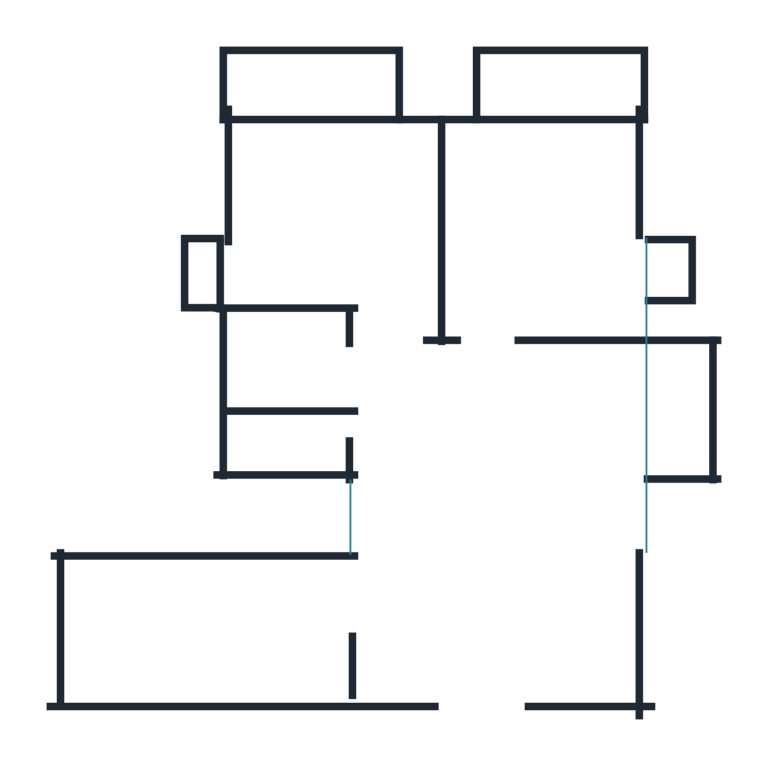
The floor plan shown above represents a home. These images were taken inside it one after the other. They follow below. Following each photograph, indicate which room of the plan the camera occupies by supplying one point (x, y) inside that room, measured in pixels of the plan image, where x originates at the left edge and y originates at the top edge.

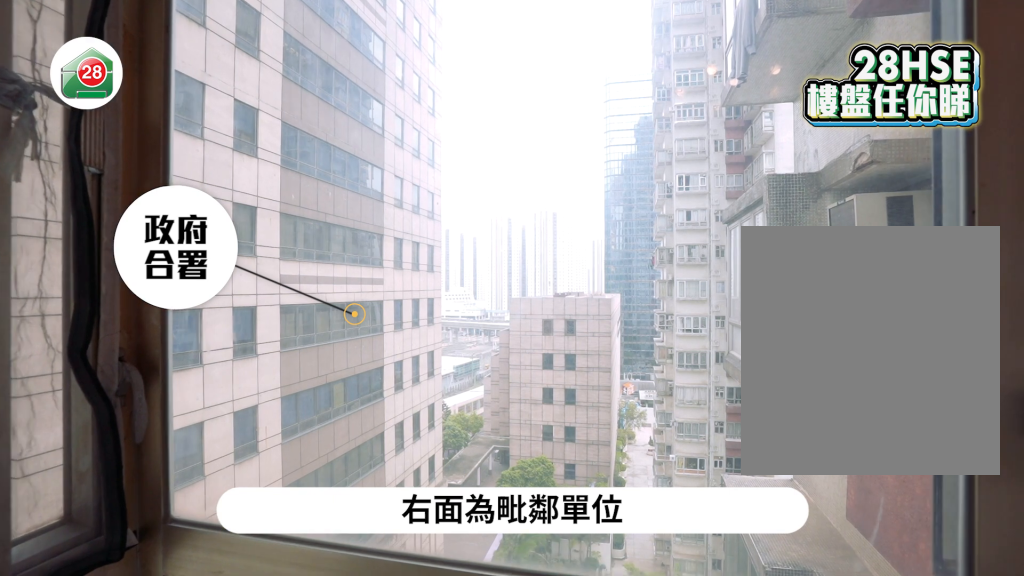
(499, 537)
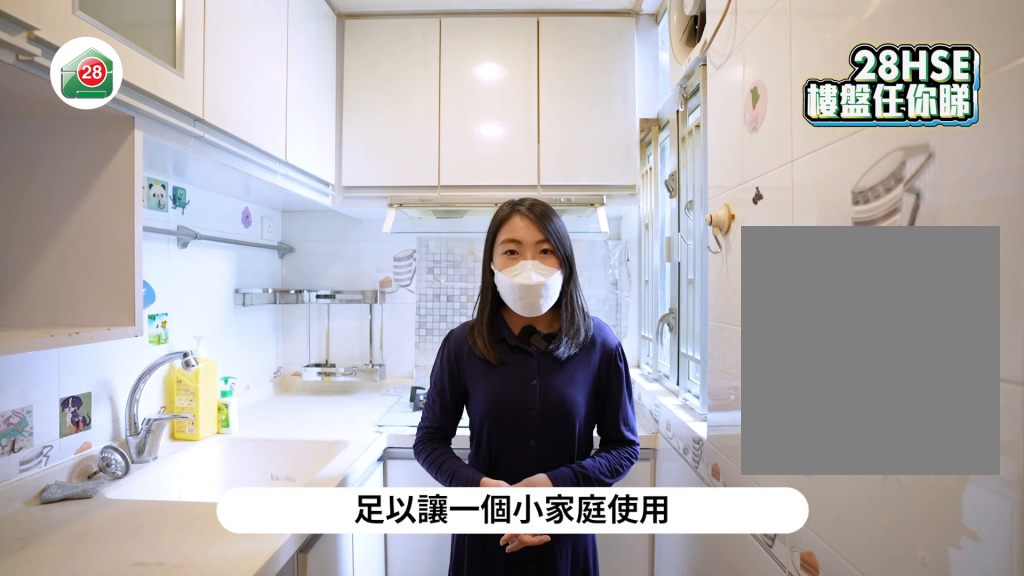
(243, 617)
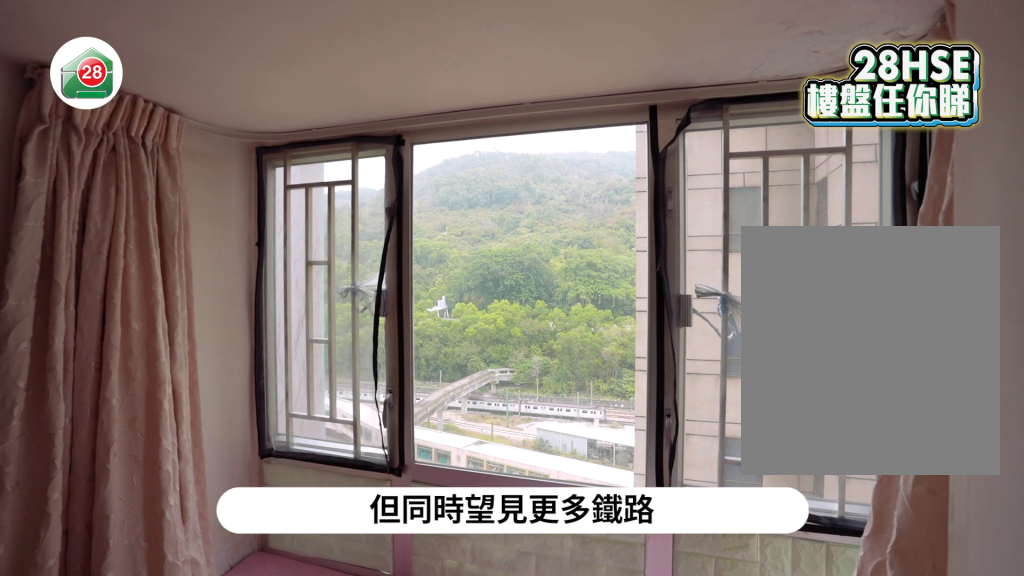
(544, 230)
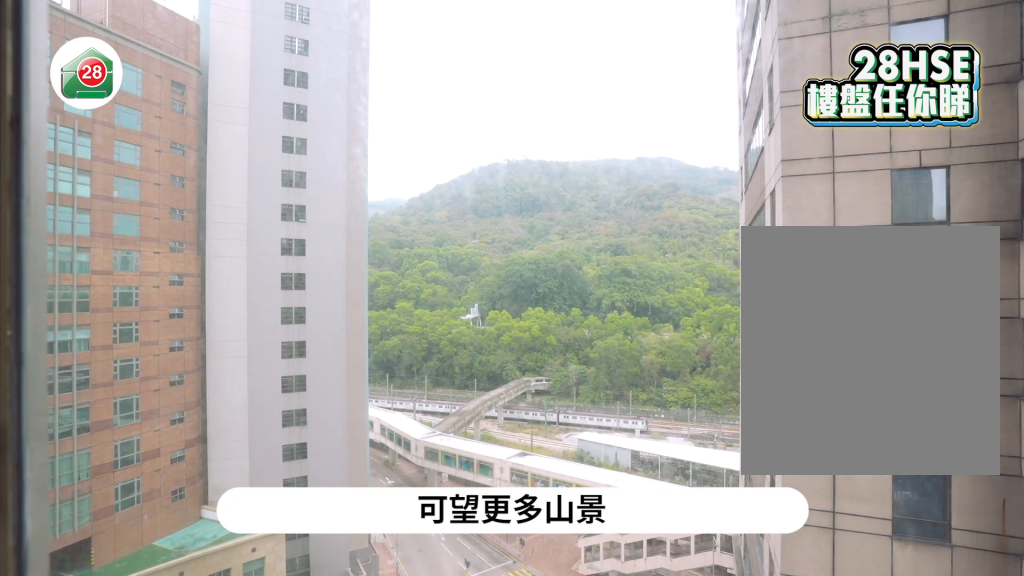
(336, 228)
